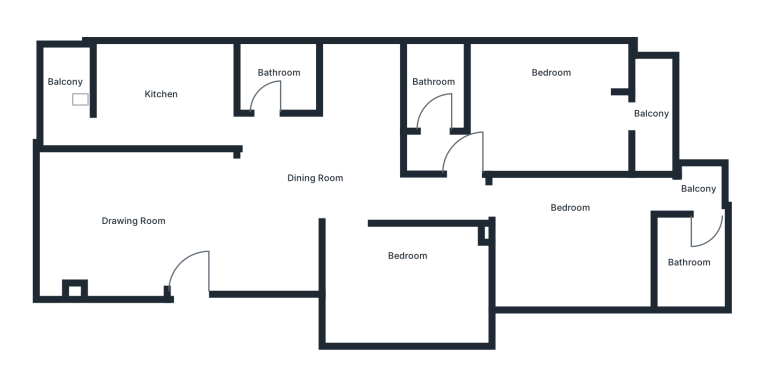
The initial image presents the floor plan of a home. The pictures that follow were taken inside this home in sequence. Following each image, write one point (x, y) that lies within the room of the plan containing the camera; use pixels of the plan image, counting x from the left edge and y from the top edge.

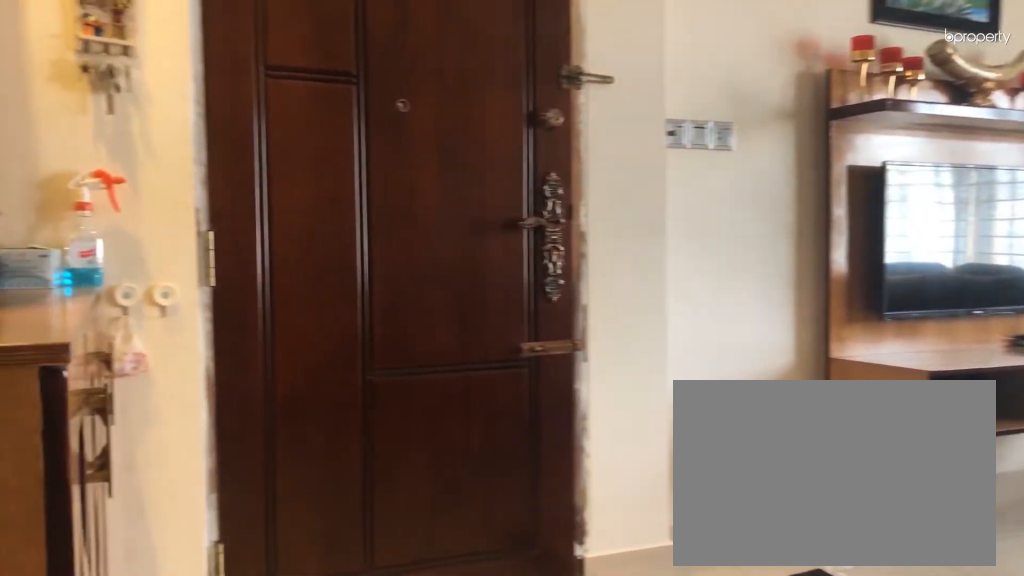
(137, 224)
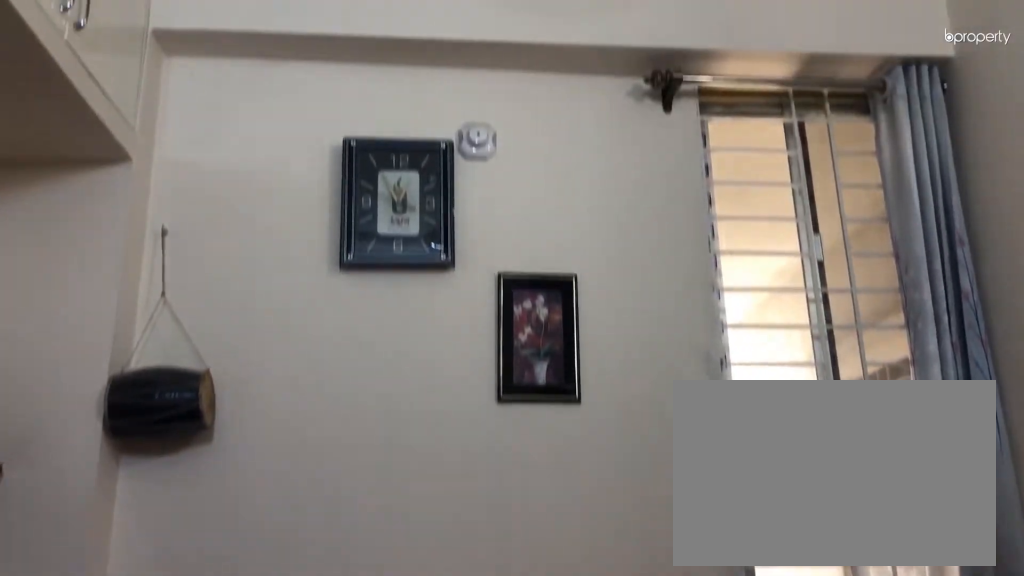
(409, 286)
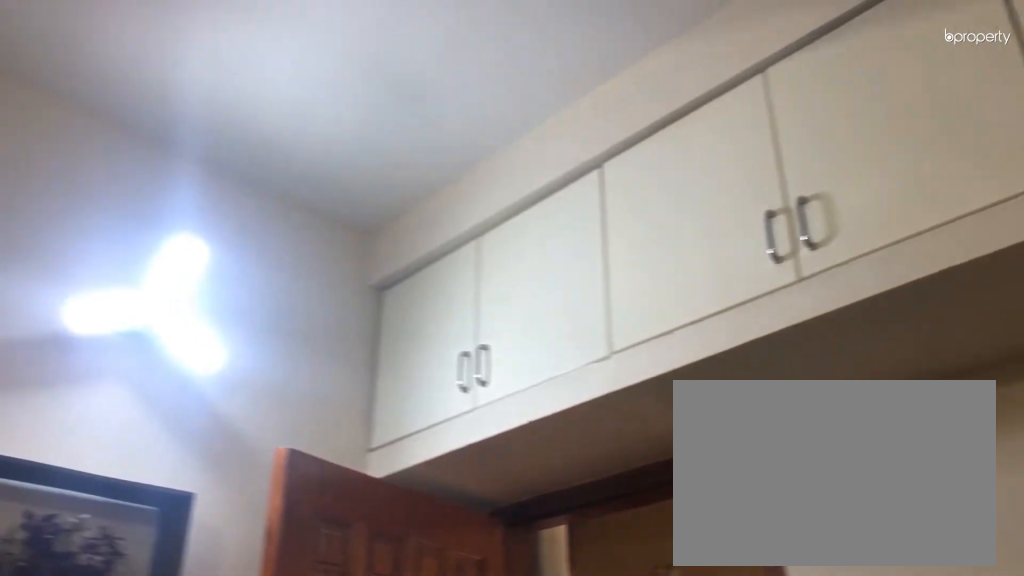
(409, 286)
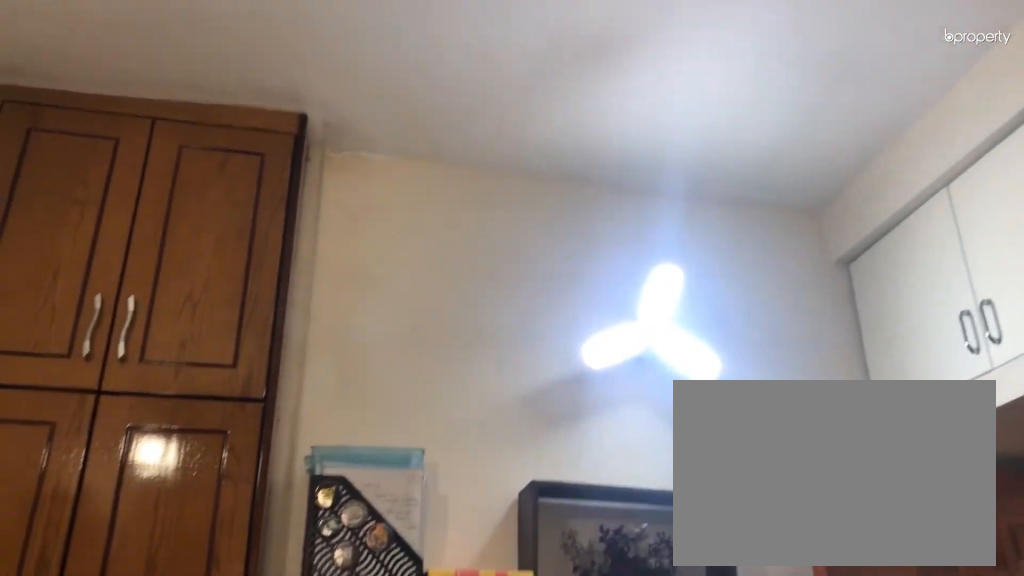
(409, 286)
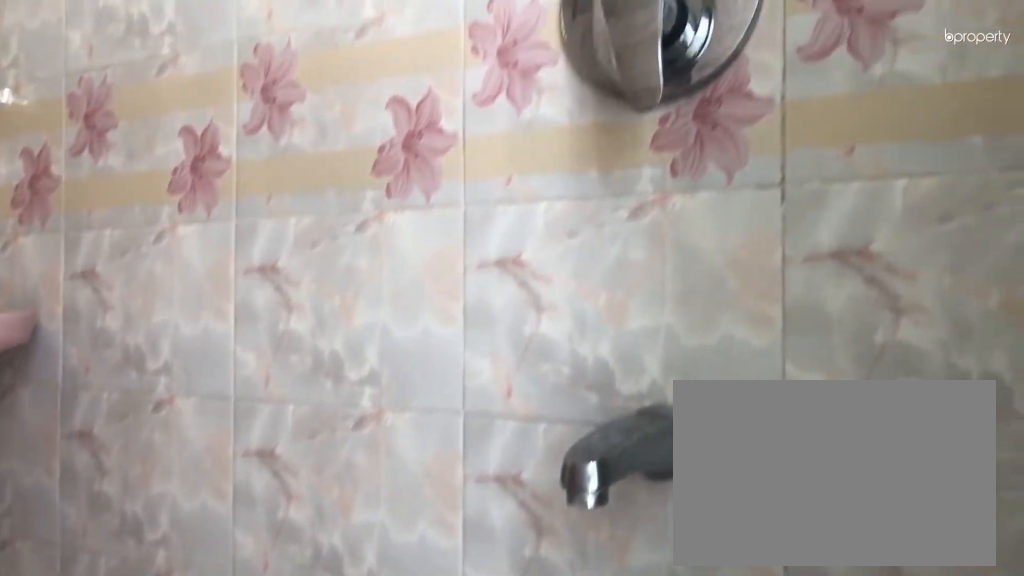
(688, 264)
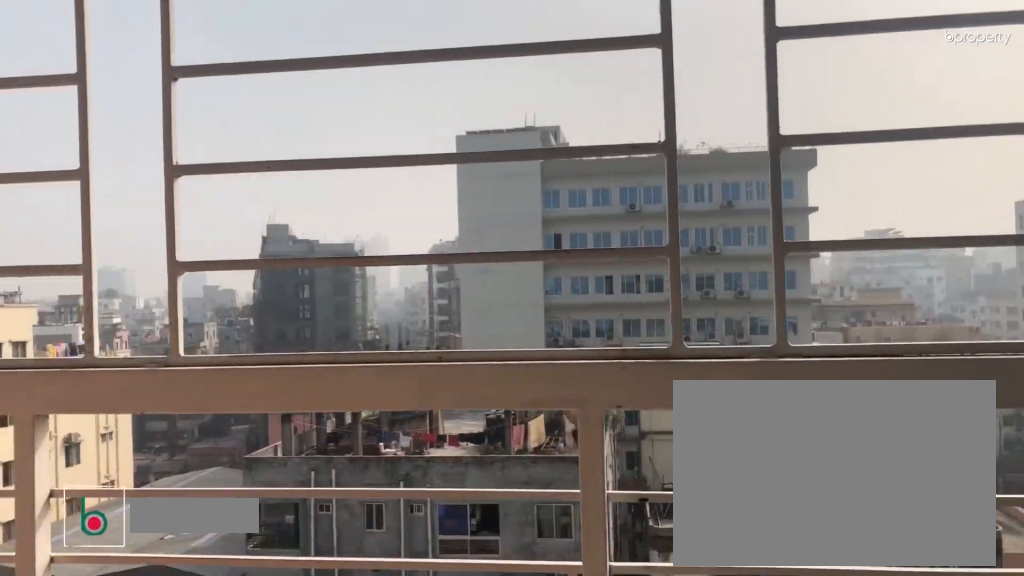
(651, 114)
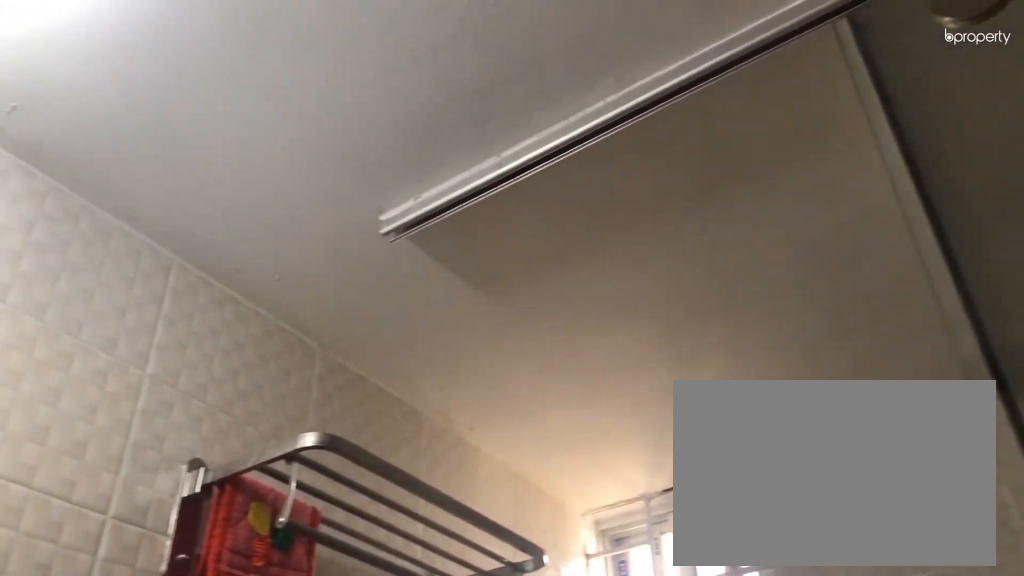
(432, 84)
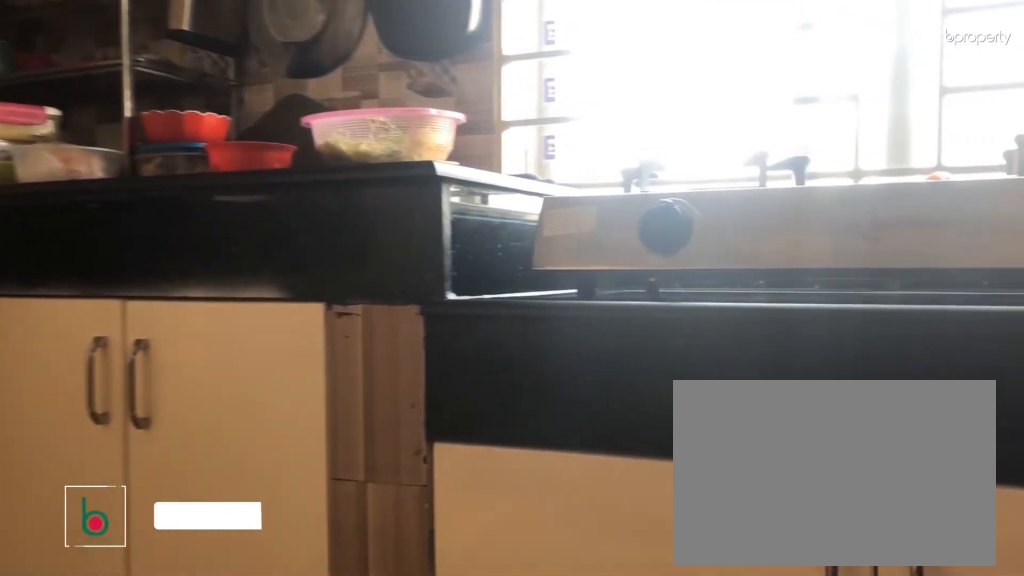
(162, 95)
